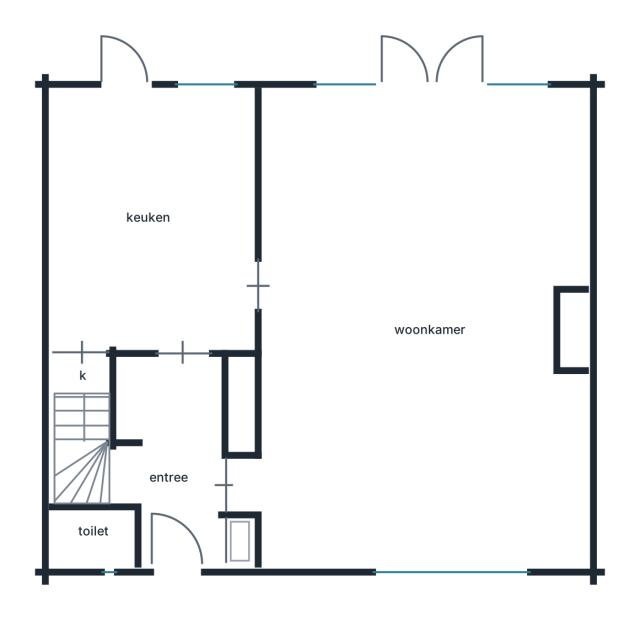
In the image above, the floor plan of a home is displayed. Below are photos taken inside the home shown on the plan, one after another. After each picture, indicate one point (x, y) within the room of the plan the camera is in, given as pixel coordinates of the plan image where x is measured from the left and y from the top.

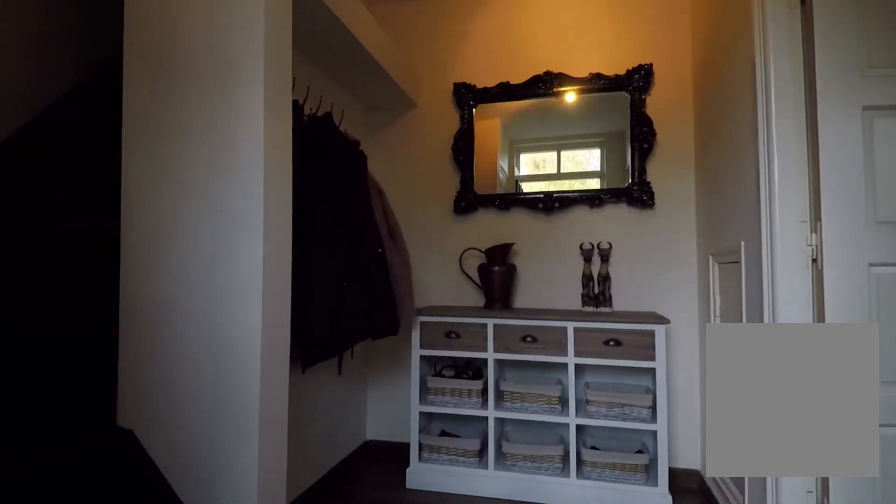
(172, 459)
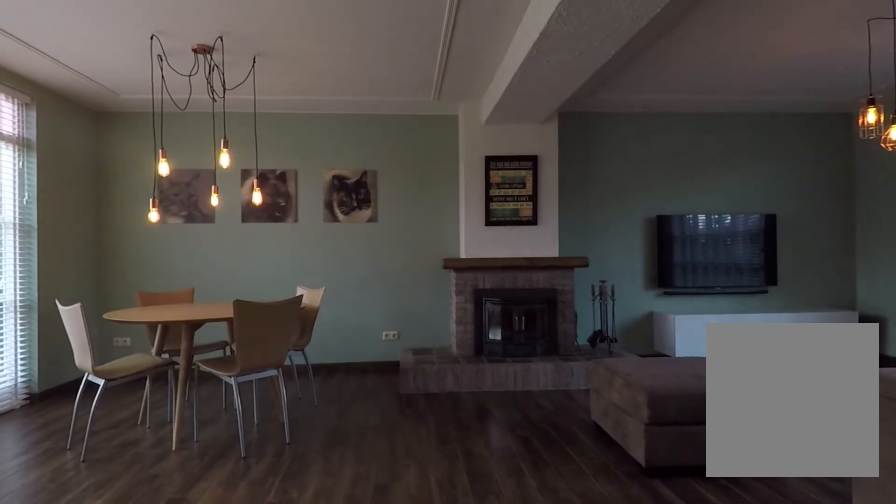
(425, 150)
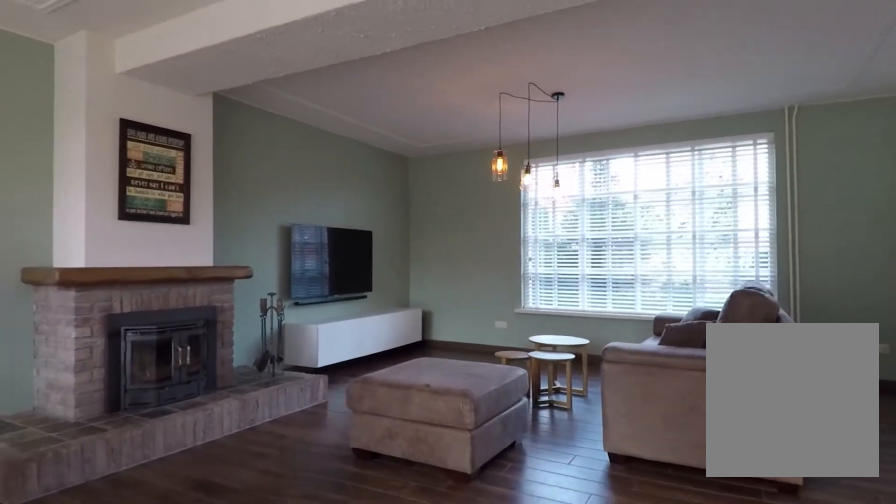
(425, 150)
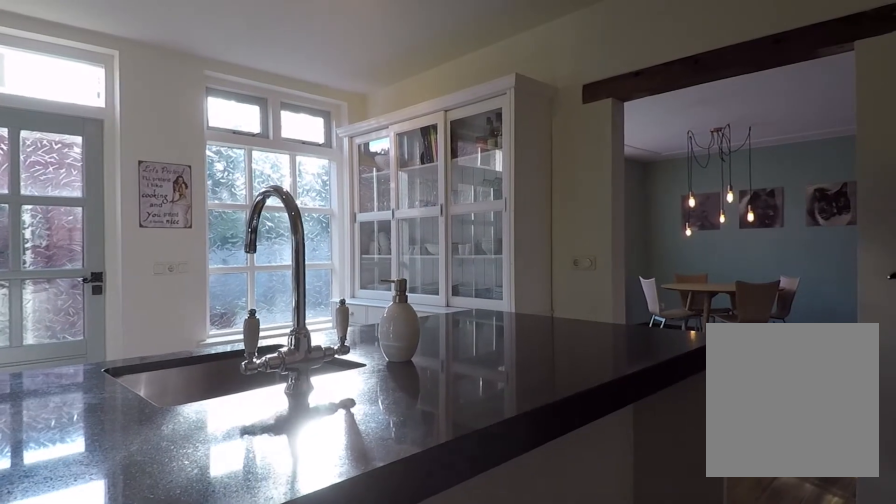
(155, 189)
